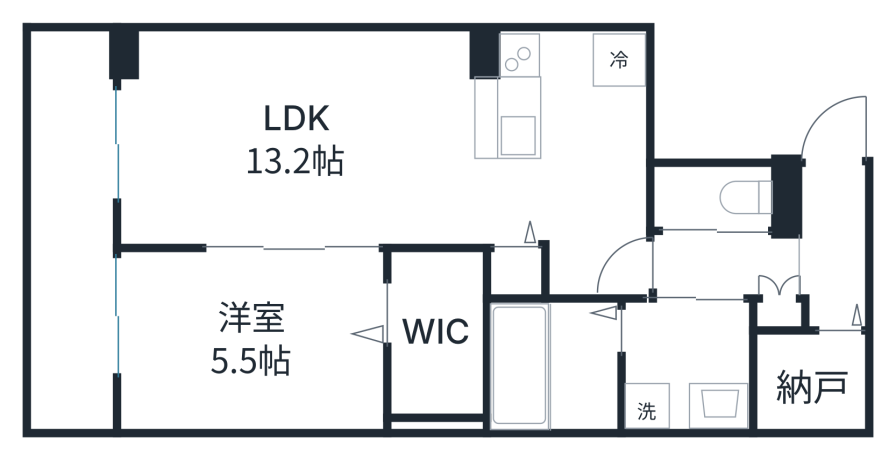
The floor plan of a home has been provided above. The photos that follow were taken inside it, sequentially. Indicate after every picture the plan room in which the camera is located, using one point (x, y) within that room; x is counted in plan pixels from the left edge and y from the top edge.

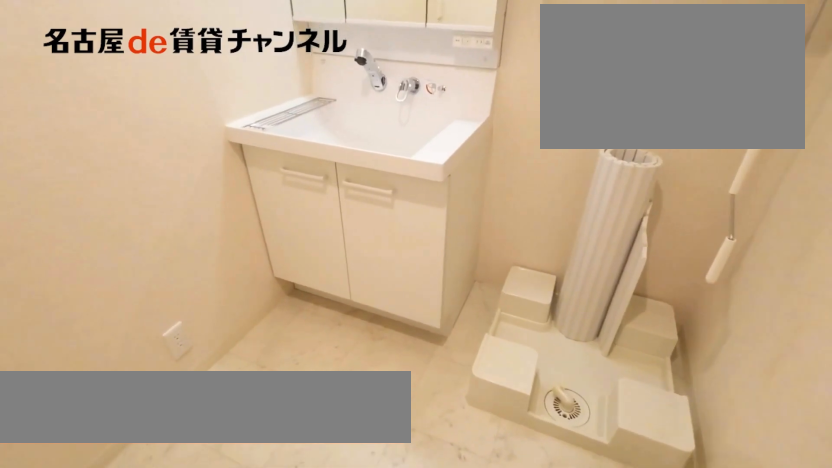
(685, 363)
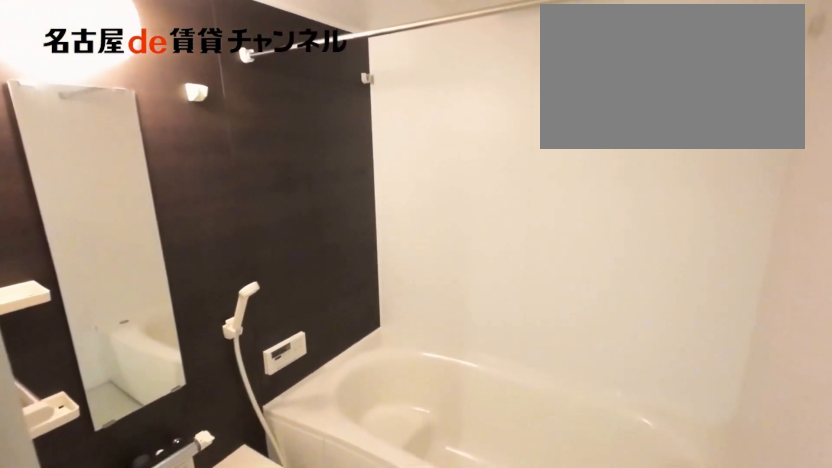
(551, 364)
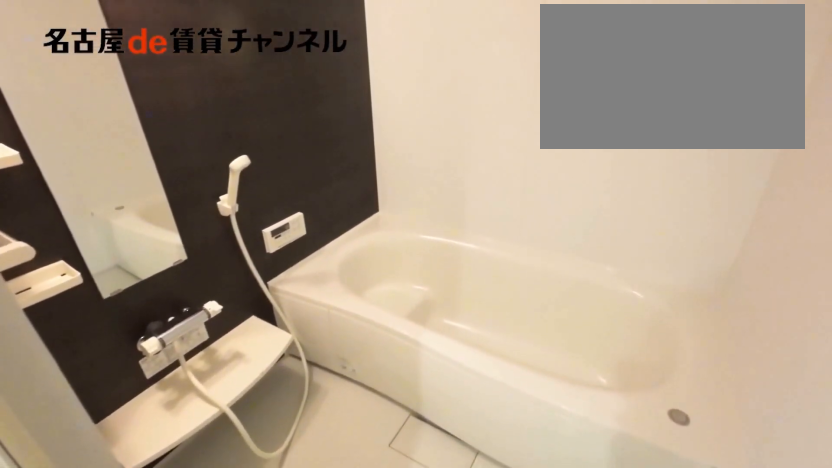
(551, 364)
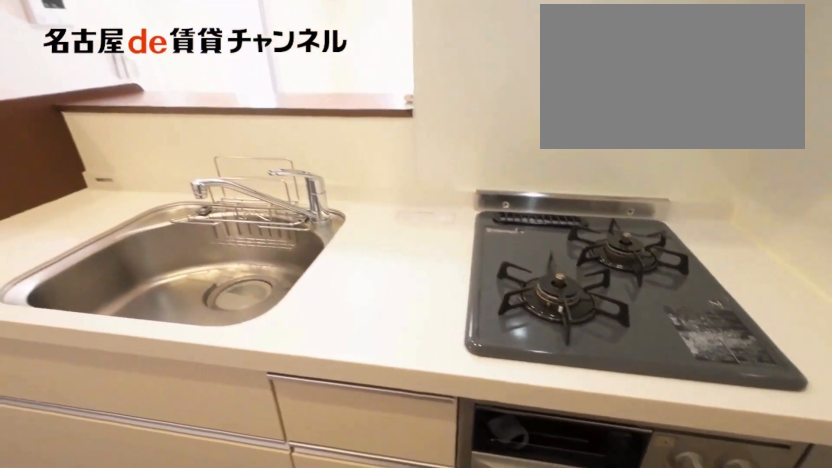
(511, 104)
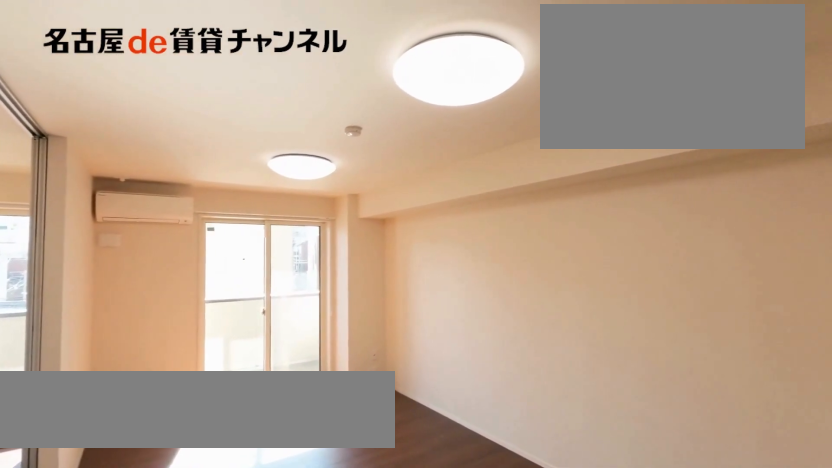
(346, 147)
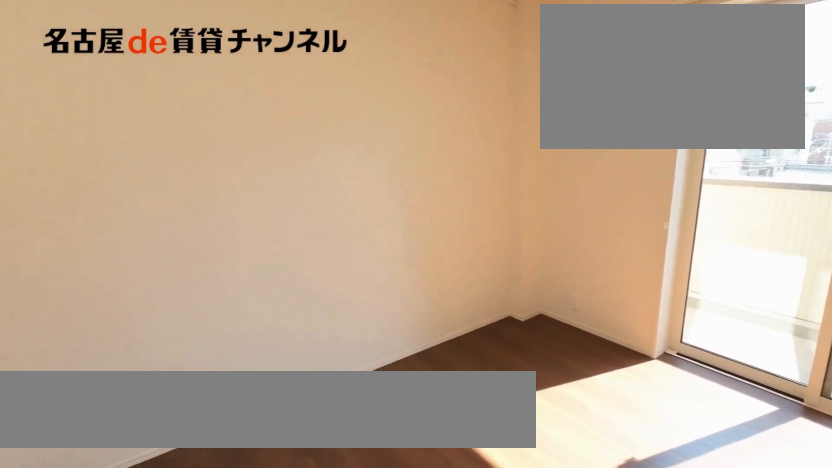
(247, 338)
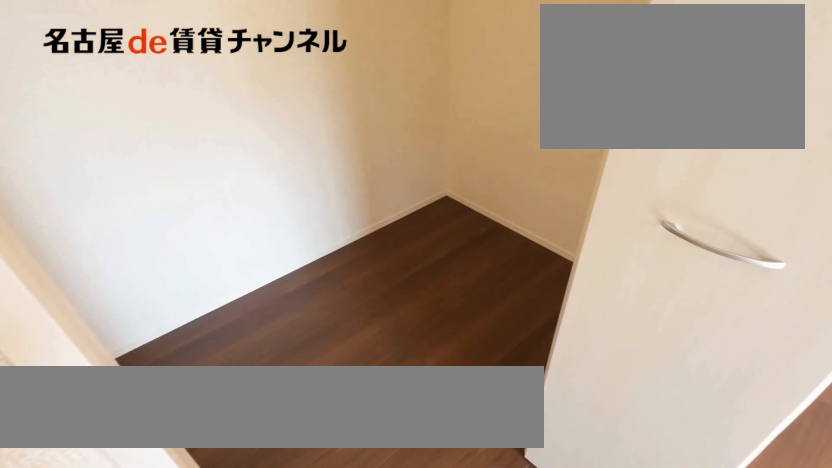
(432, 336)
